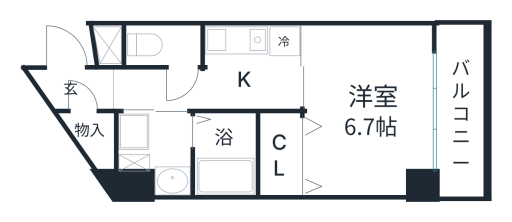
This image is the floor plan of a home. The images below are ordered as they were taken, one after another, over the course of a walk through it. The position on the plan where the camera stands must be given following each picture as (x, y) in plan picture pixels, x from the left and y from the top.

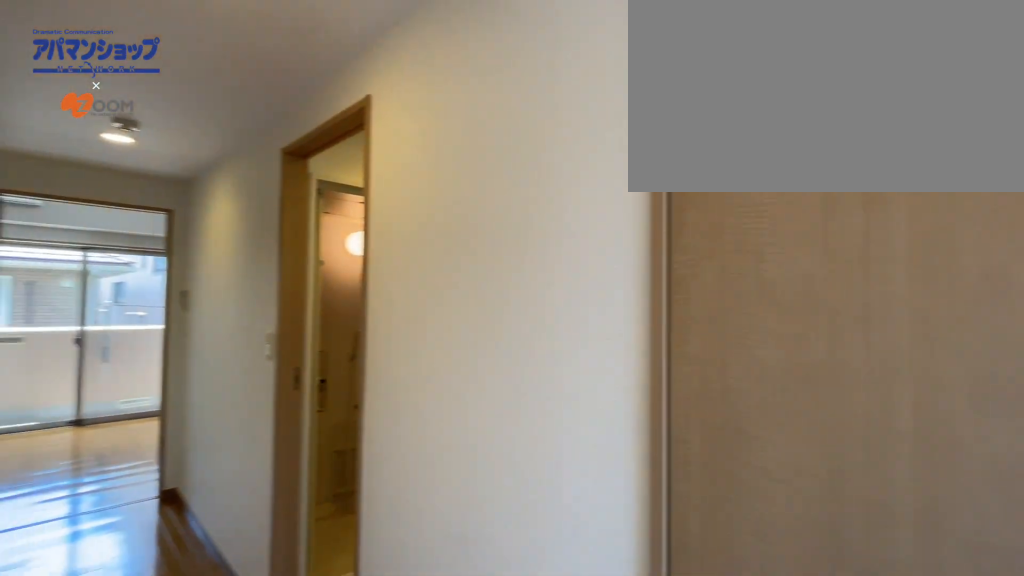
(56, 43)
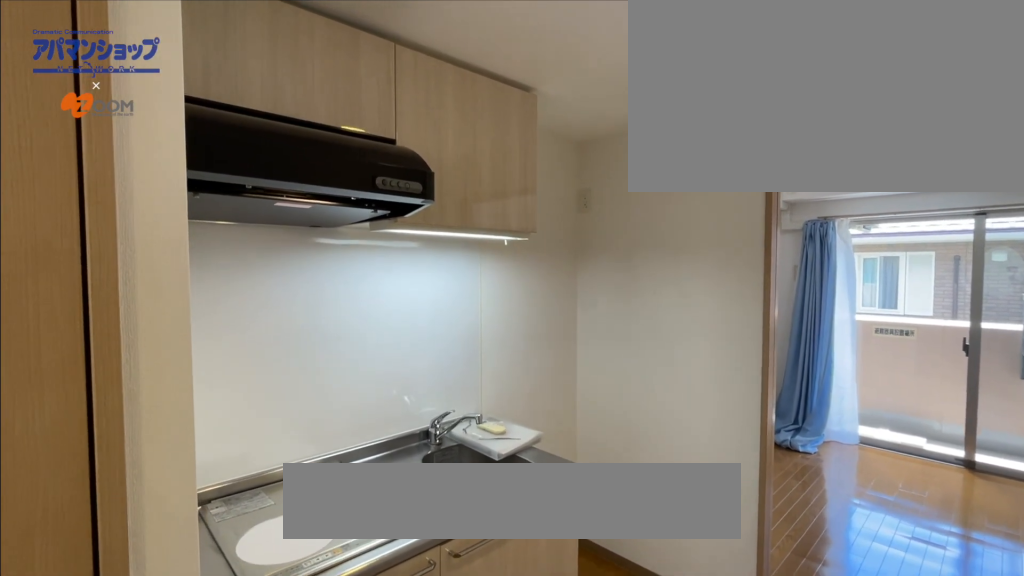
(205, 87)
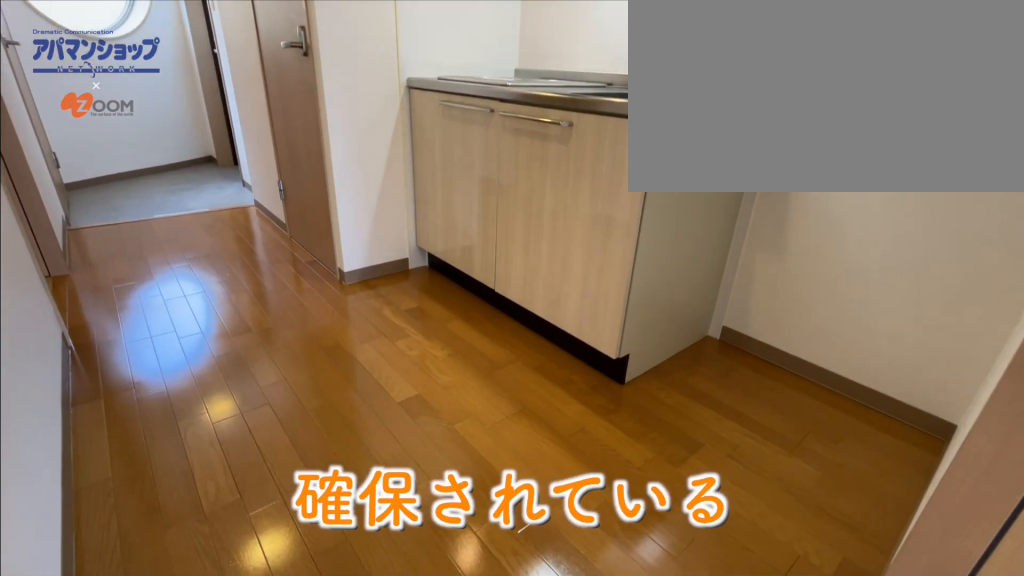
(319, 92)
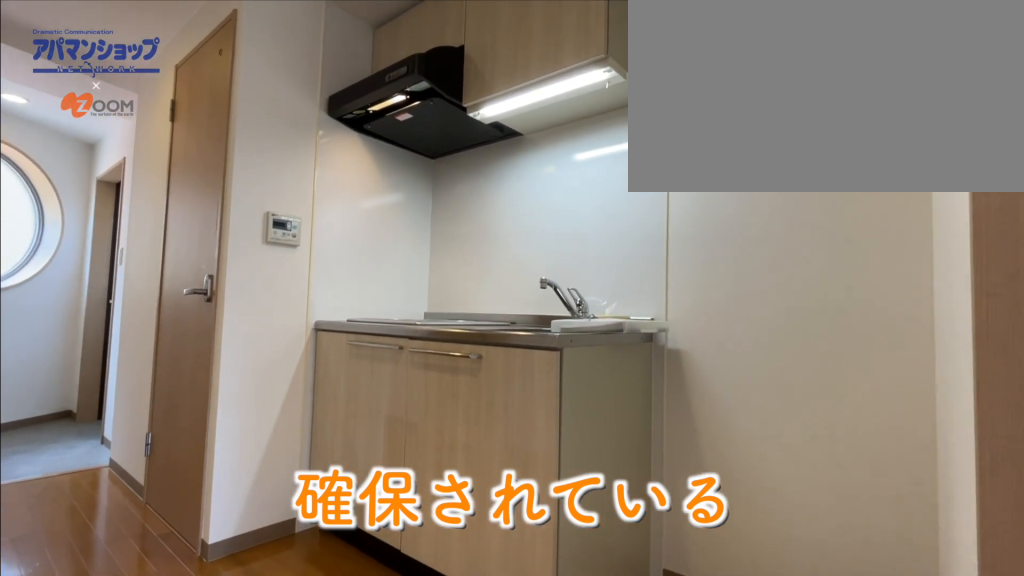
(319, 92)
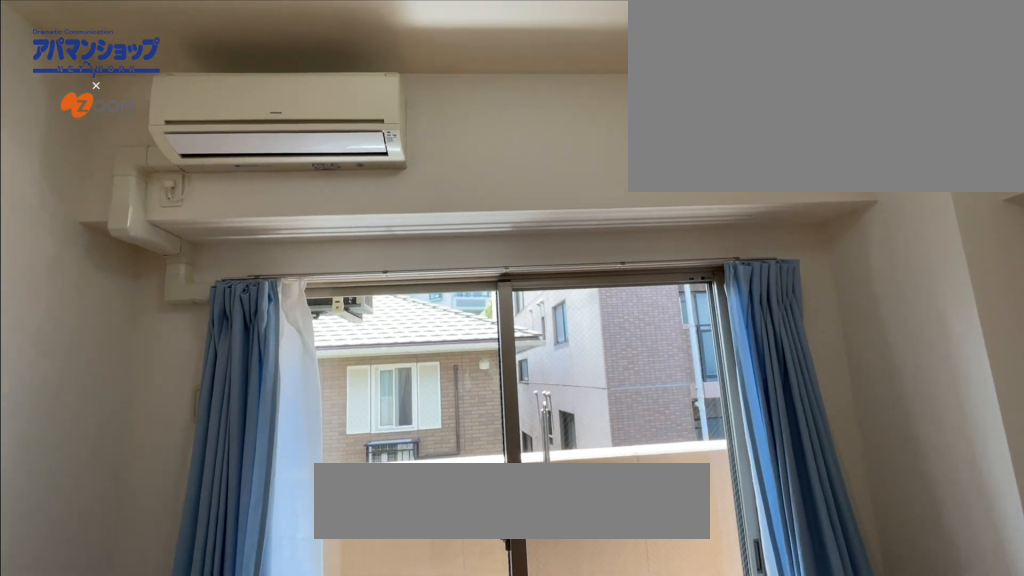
(318, 38)
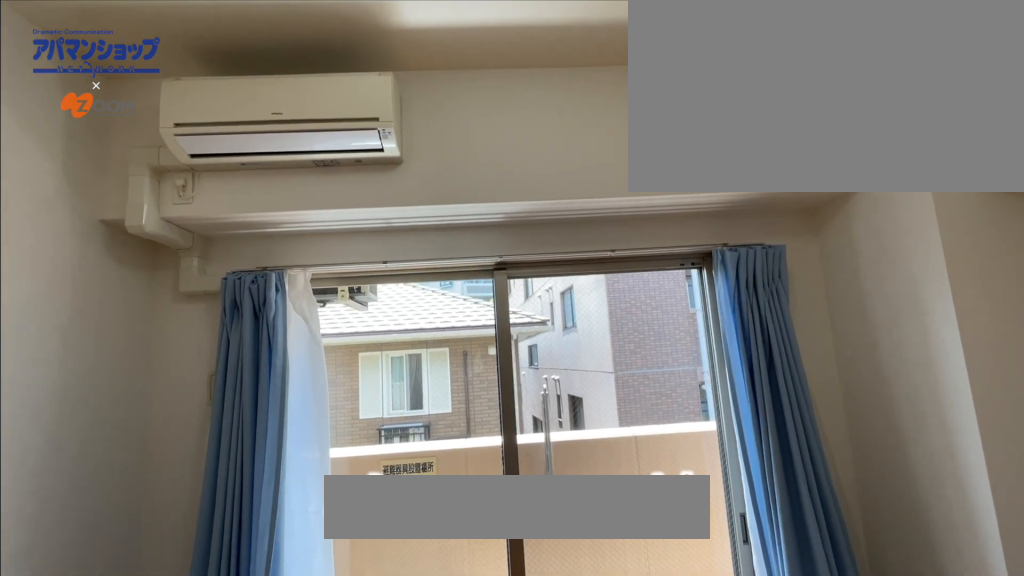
(318, 38)
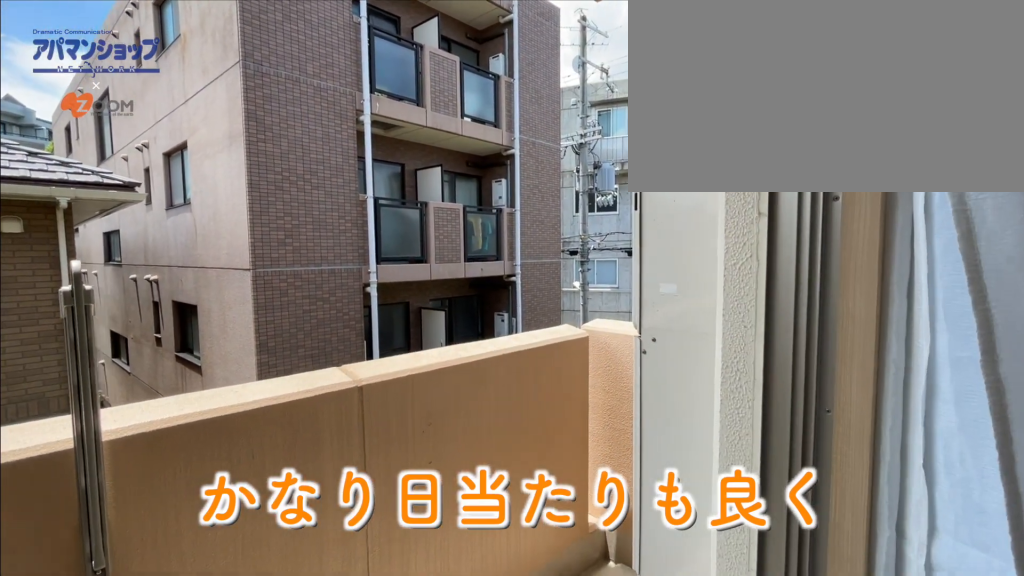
(421, 121)
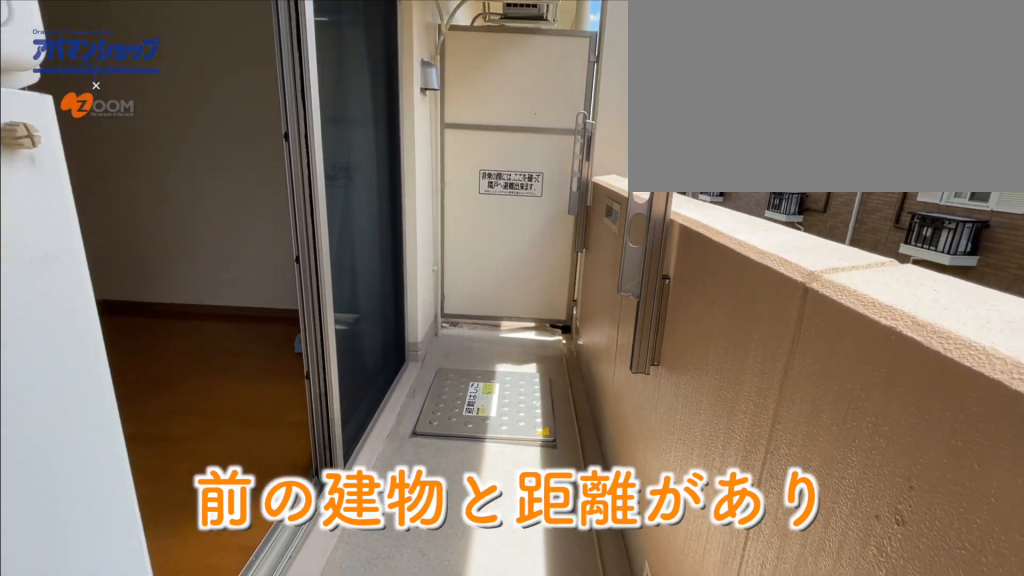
(466, 177)
